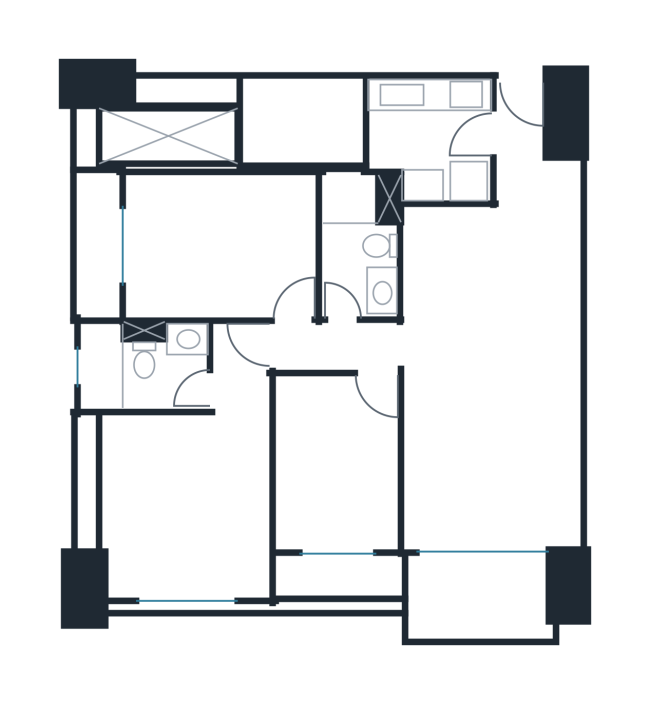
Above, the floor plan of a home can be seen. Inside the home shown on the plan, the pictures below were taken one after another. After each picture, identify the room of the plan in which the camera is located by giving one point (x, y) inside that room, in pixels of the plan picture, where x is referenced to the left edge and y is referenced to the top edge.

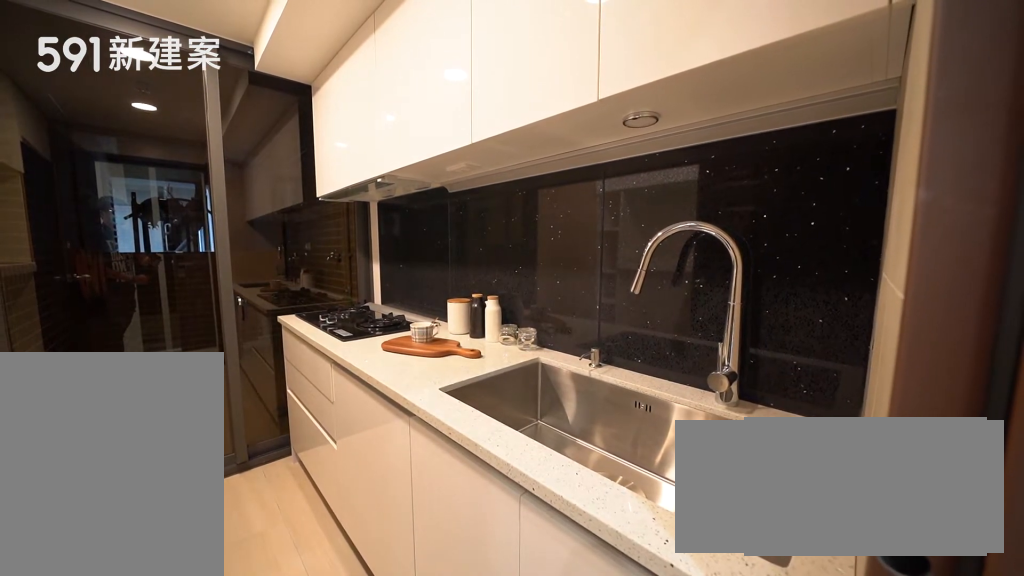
(429, 120)
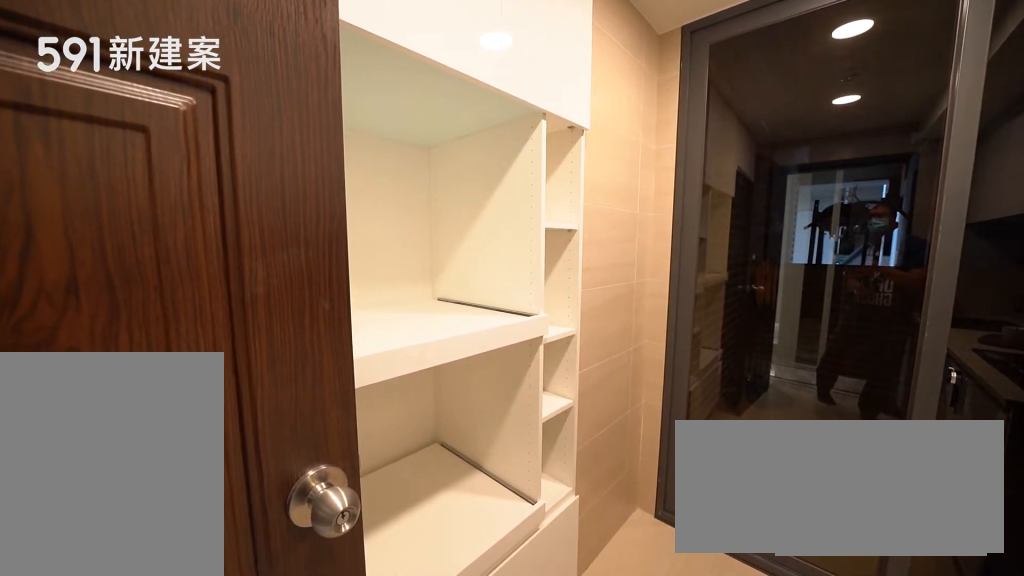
(429, 120)
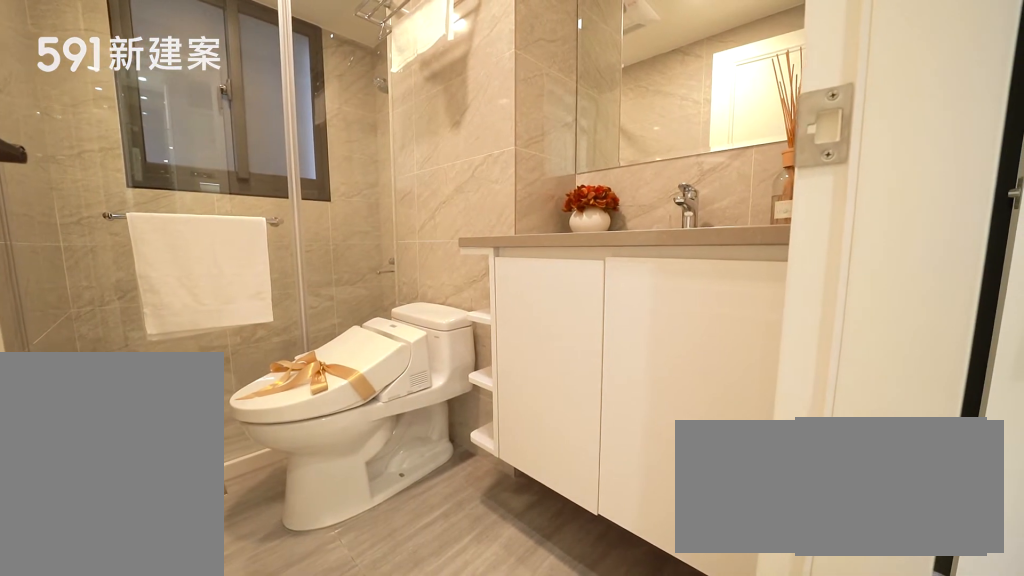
(140, 365)
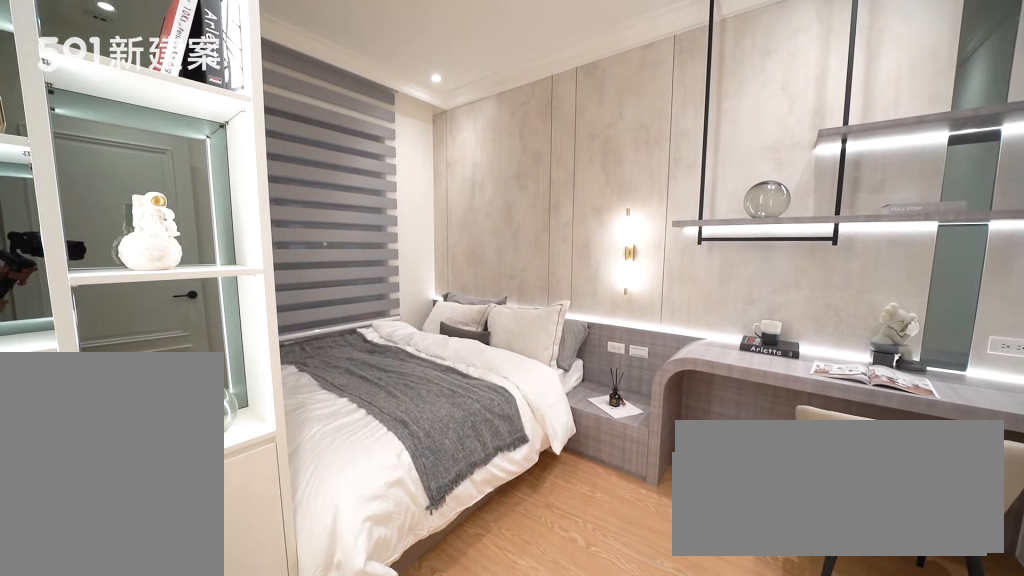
(215, 243)
